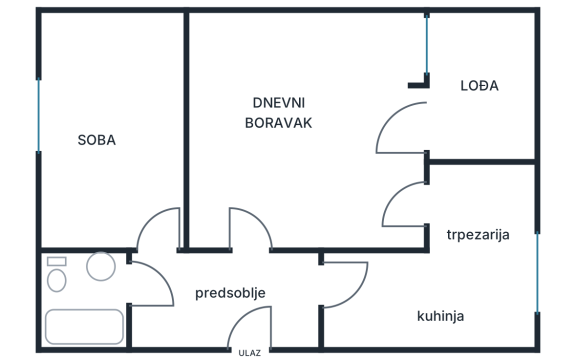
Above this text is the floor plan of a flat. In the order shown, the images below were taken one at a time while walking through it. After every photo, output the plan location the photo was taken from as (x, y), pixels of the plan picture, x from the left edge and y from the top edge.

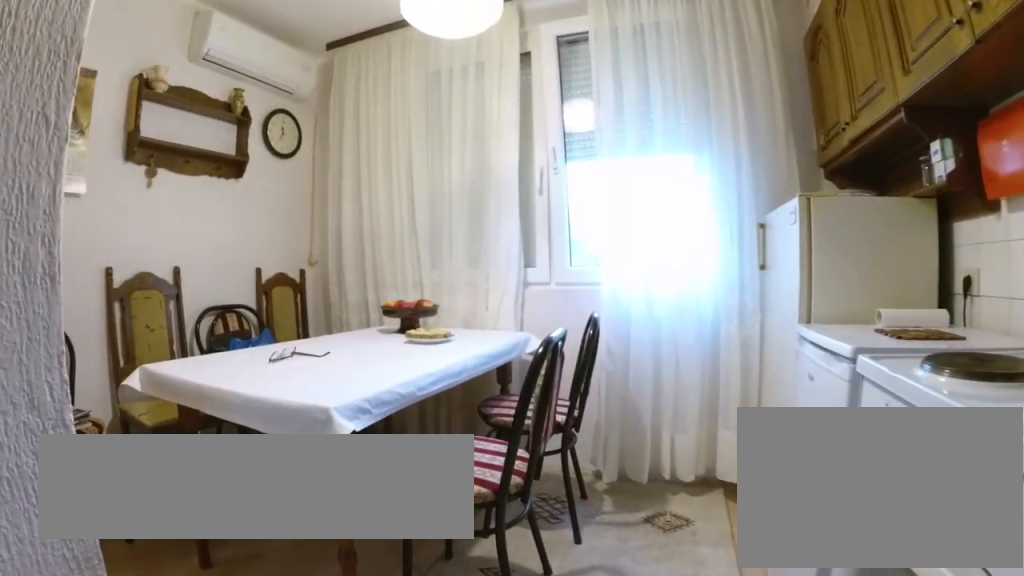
(400, 296)
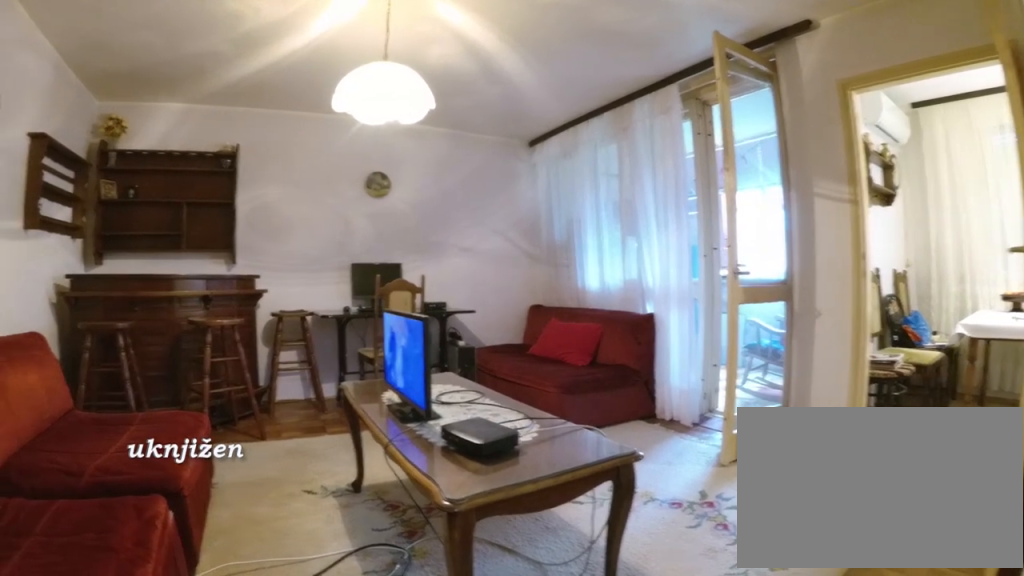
(250, 256)
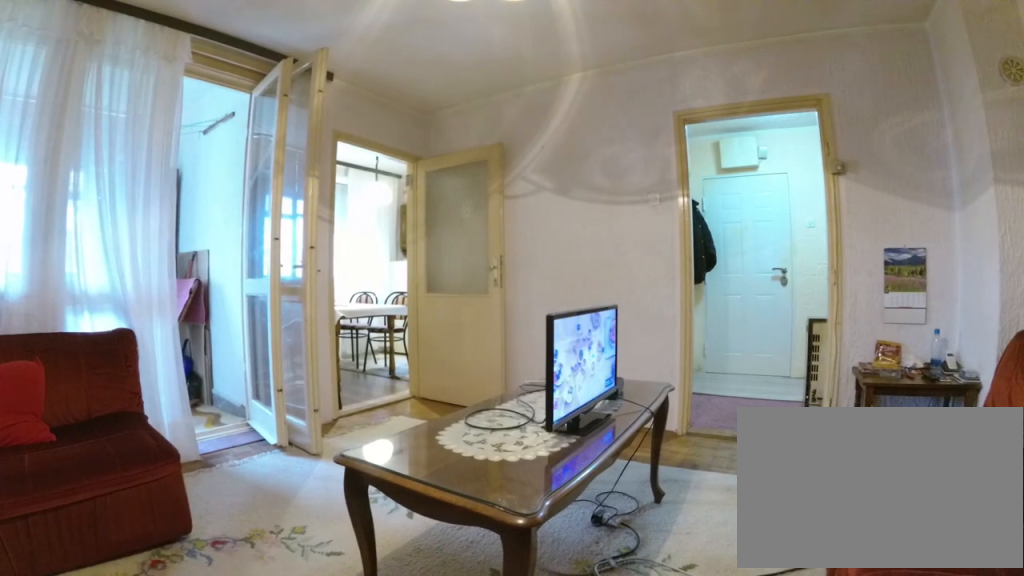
(235, 96)
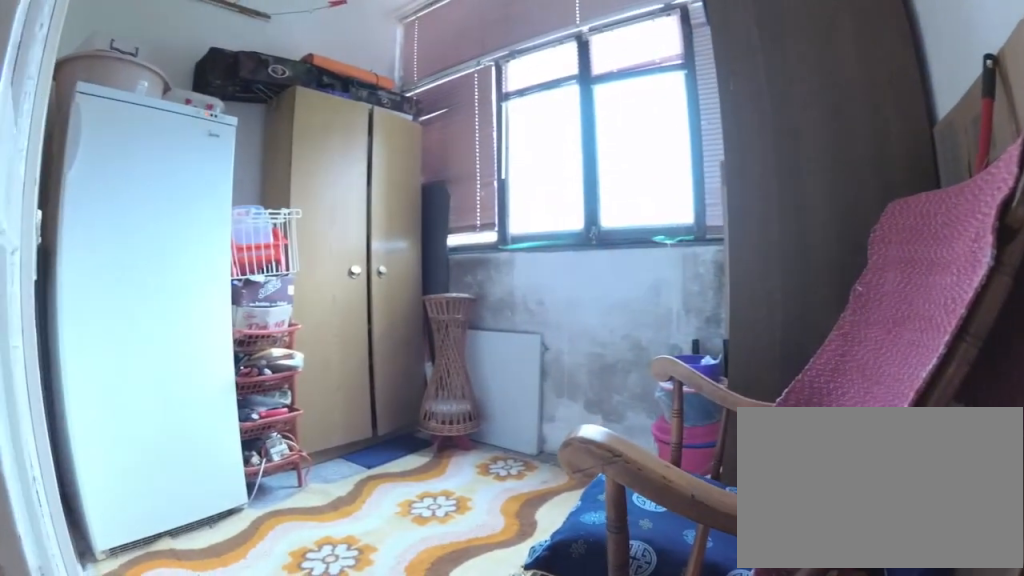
(417, 132)
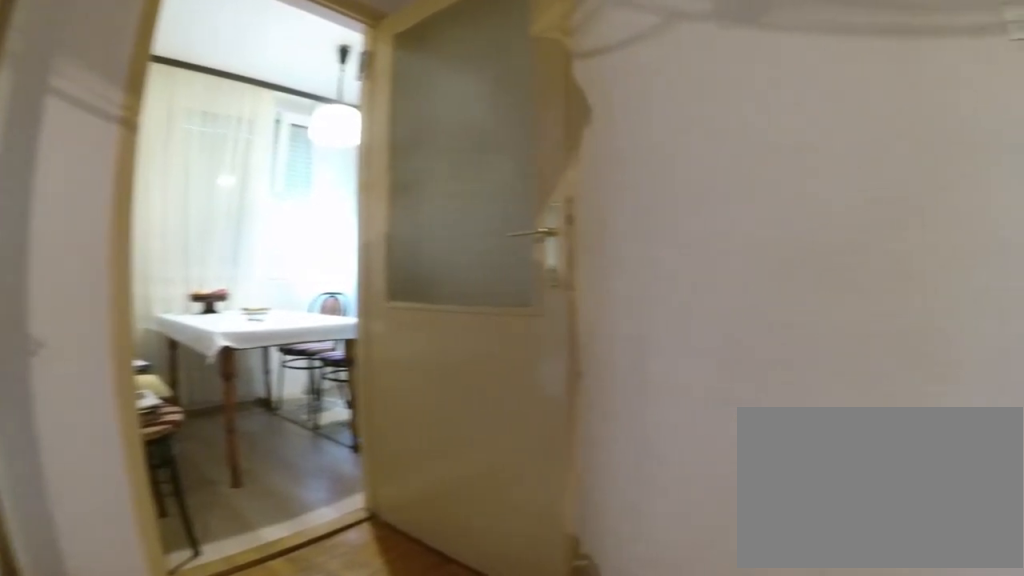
(344, 163)
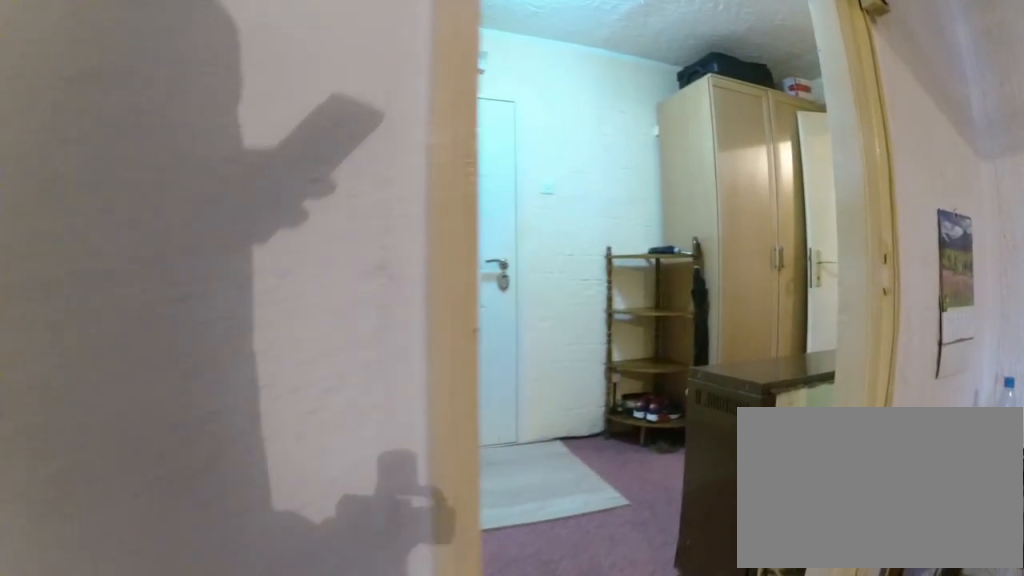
(311, 180)
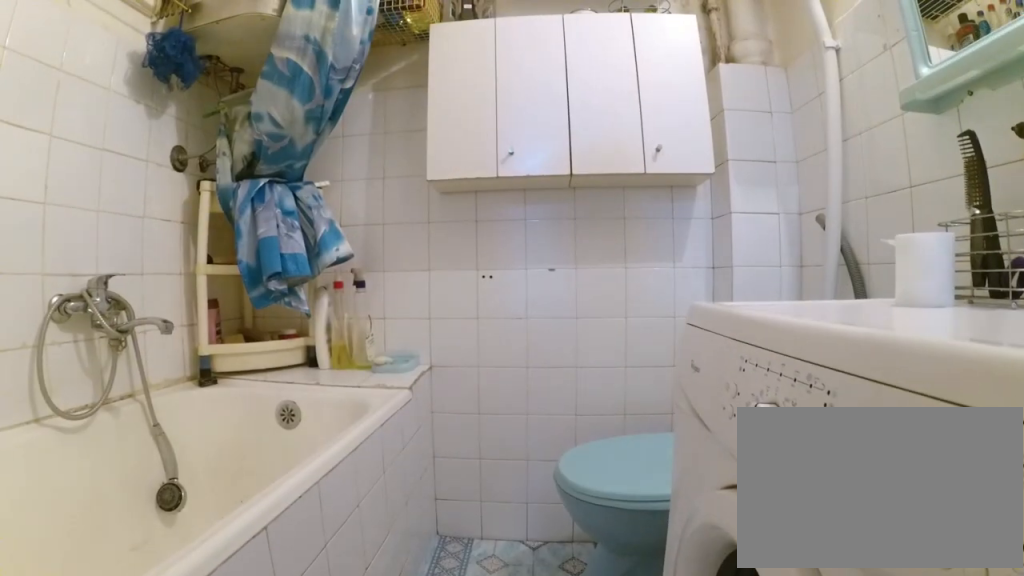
(138, 280)
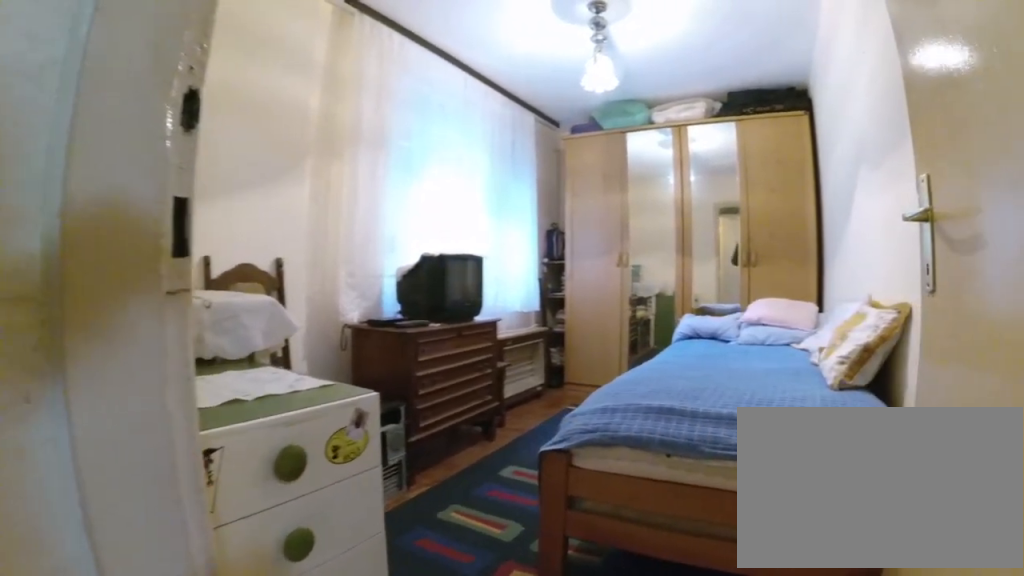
(155, 298)
